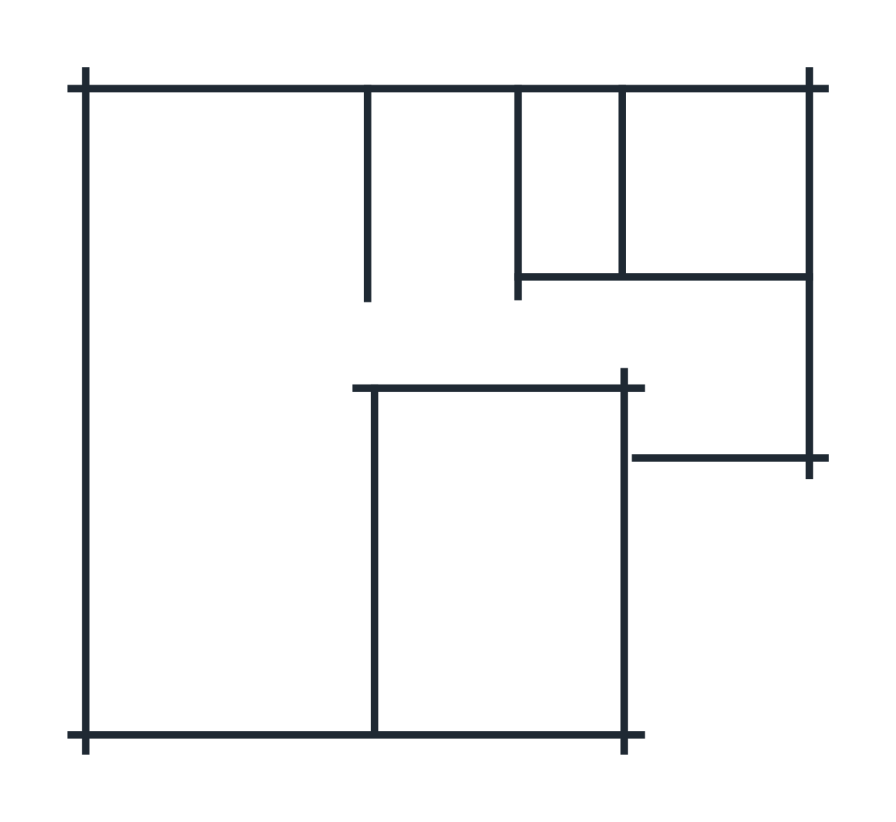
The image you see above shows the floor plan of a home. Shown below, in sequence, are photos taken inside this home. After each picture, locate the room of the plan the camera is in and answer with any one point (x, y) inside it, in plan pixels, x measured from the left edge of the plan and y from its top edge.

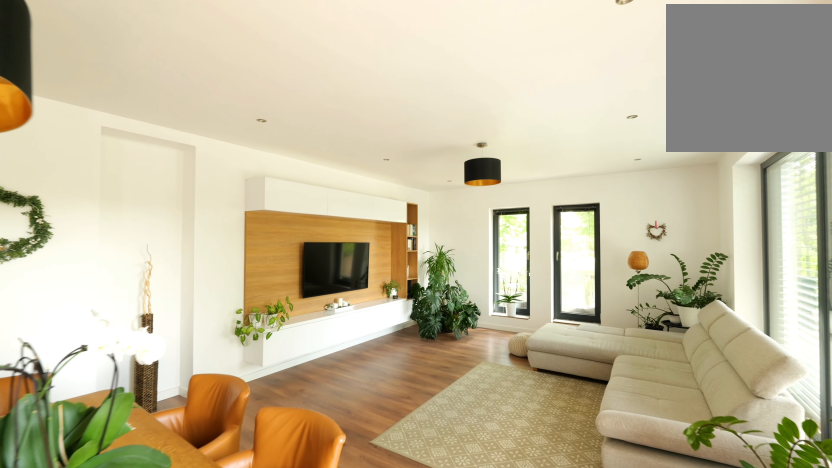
(218, 397)
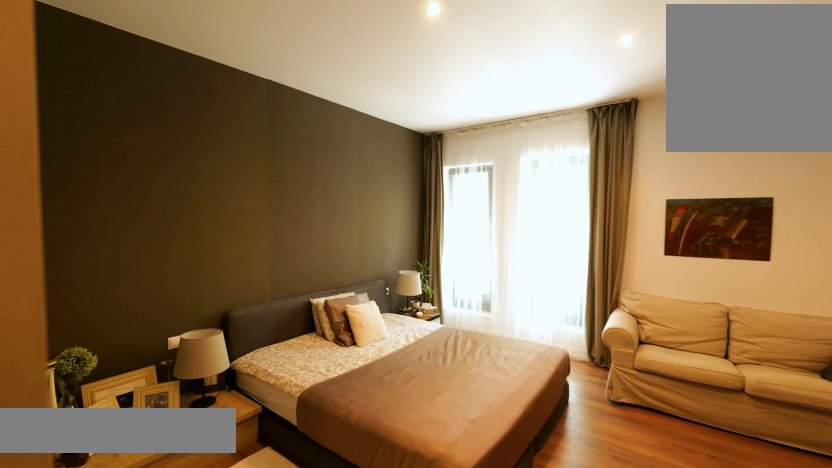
(506, 532)
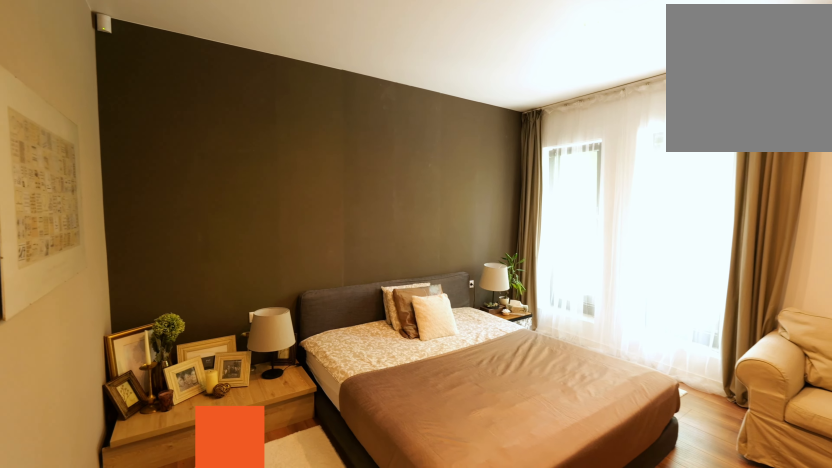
(506, 532)
